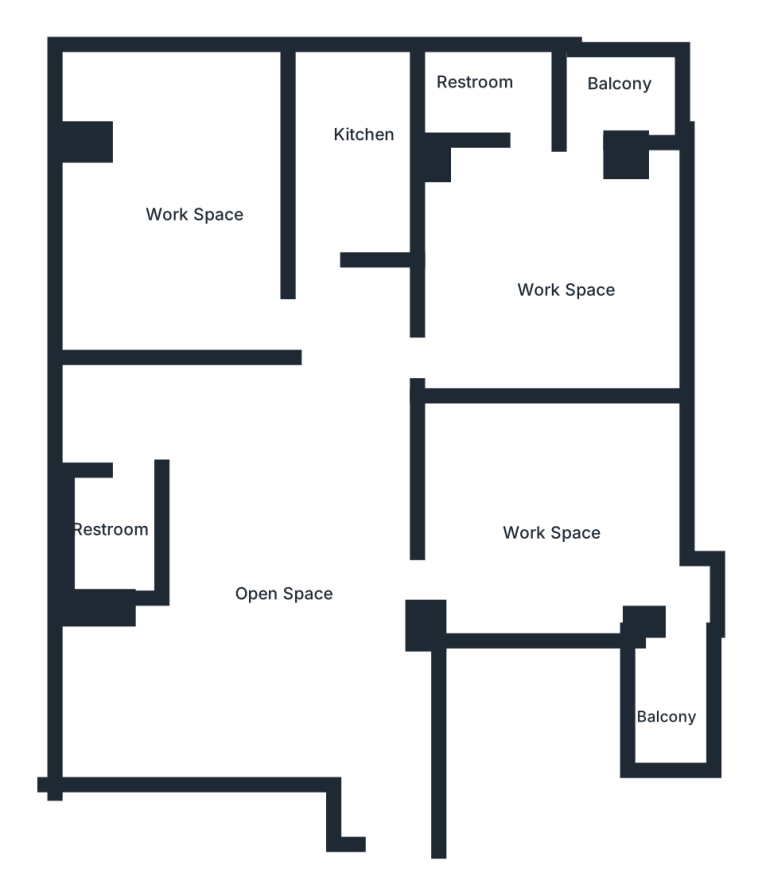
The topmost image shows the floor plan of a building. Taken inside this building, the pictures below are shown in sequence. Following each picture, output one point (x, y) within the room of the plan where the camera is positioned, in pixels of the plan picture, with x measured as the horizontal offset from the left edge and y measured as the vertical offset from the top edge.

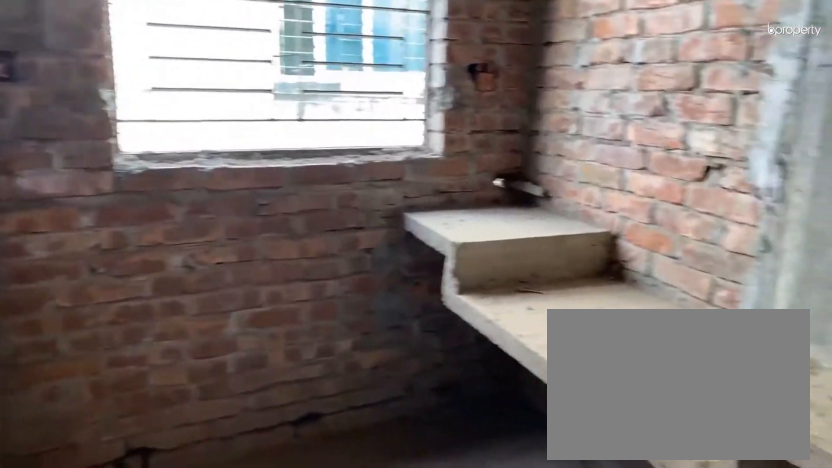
(356, 123)
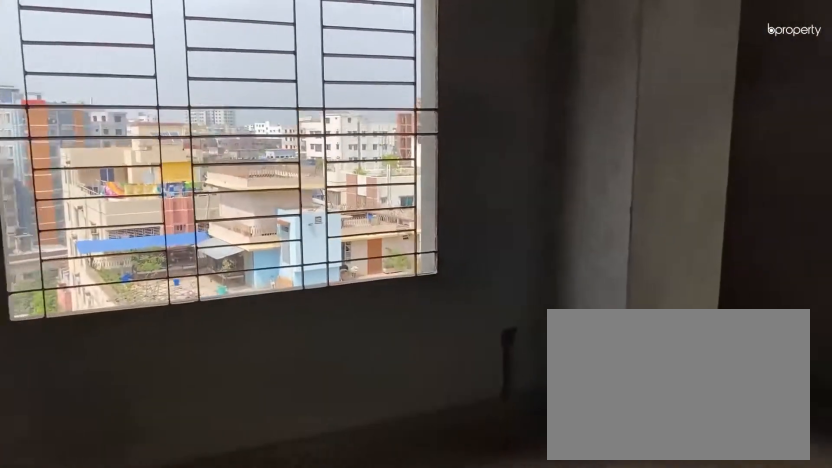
(184, 168)
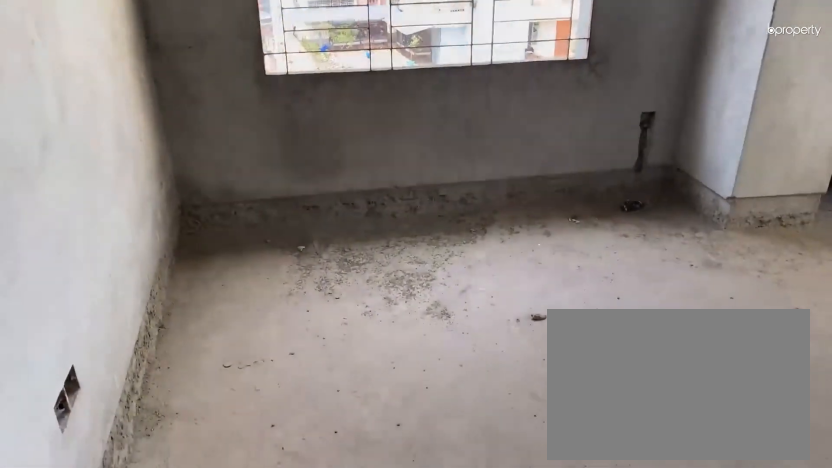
(184, 168)
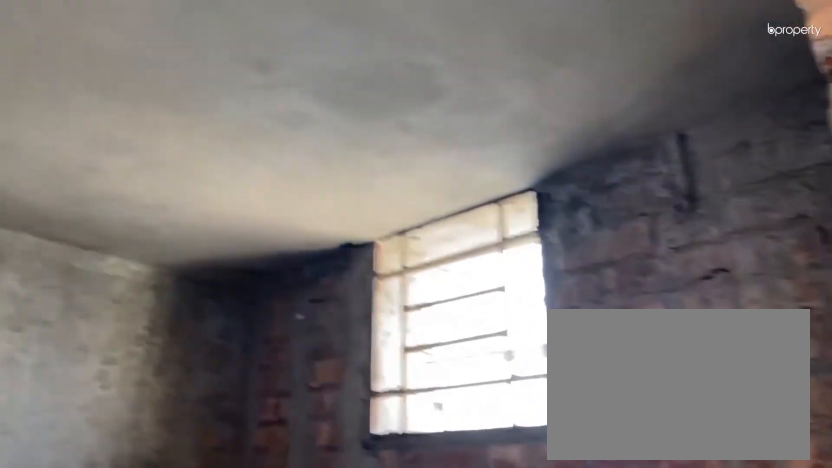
(108, 534)
